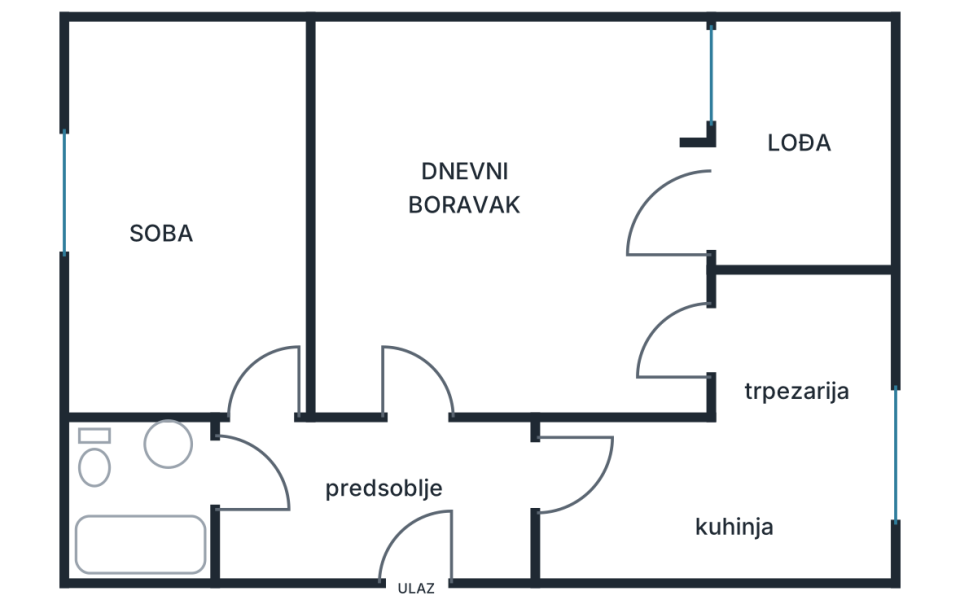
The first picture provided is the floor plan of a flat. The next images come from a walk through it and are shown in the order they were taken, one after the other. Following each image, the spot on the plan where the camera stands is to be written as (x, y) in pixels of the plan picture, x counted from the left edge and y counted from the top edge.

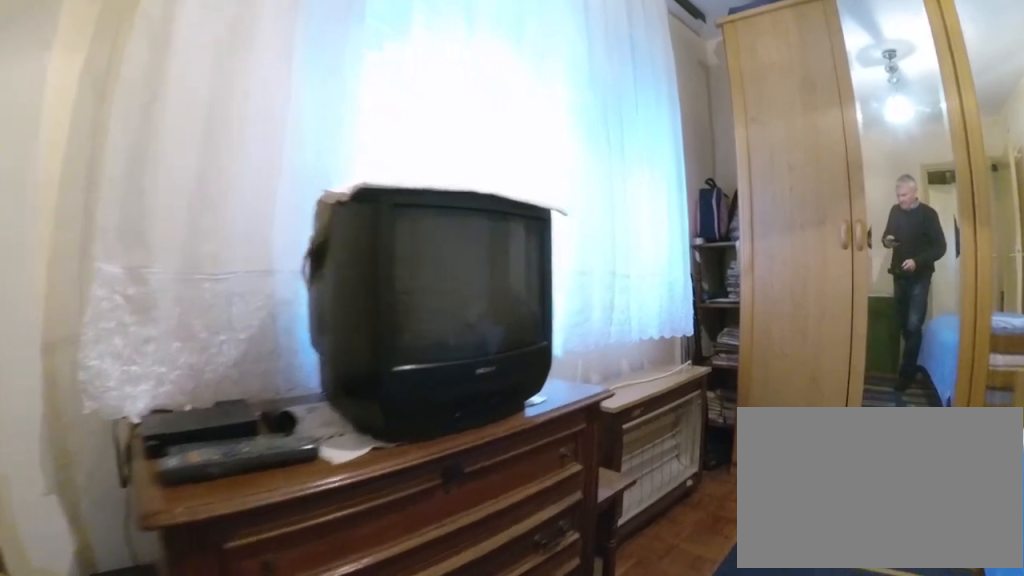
(145, 308)
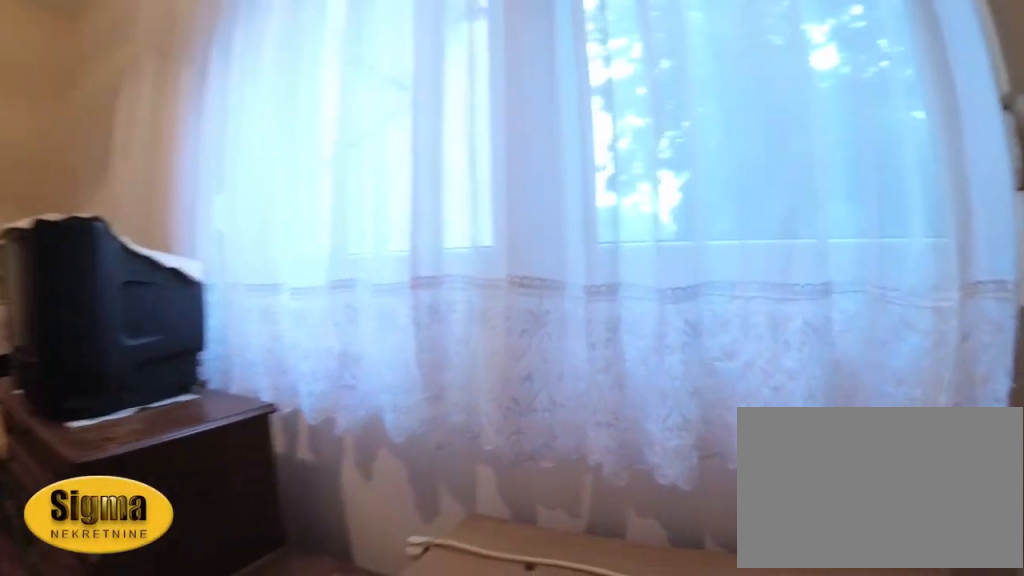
(150, 171)
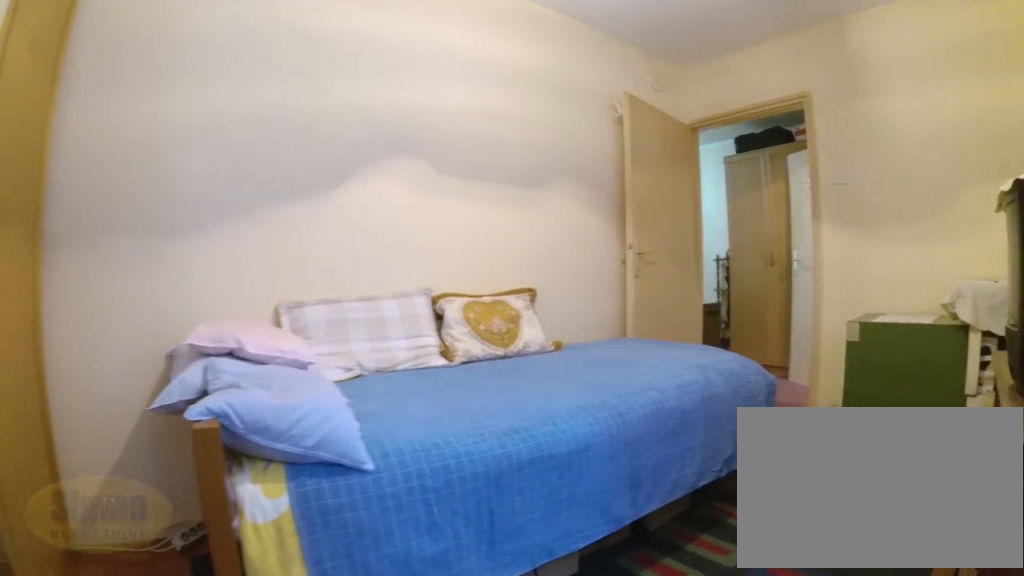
(123, 139)
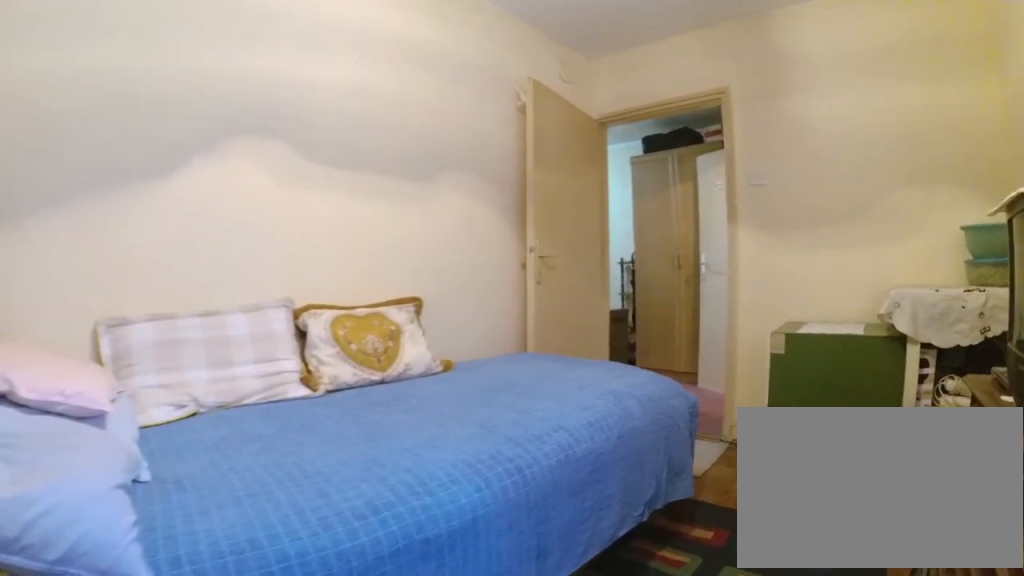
(138, 156)
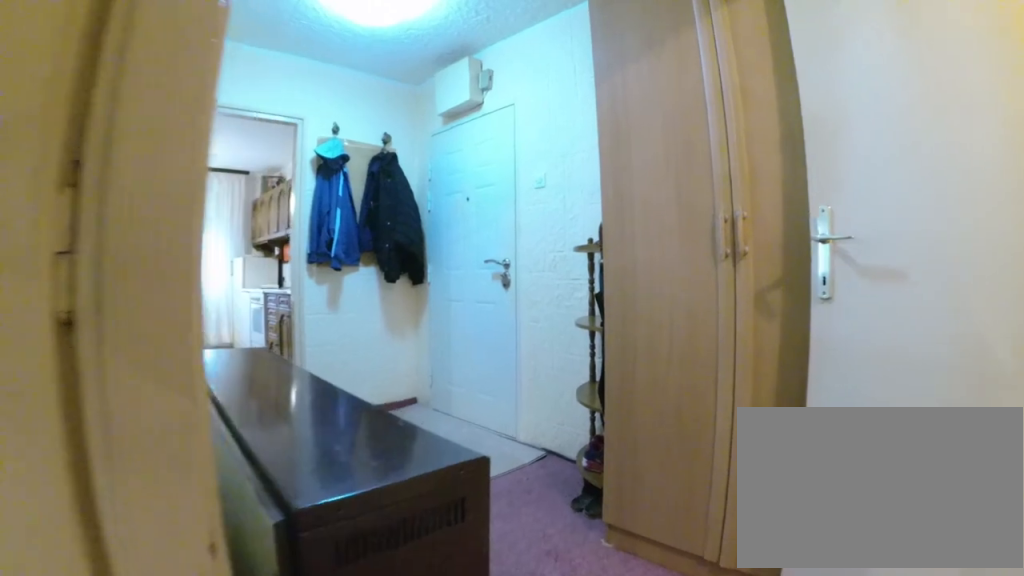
(257, 381)
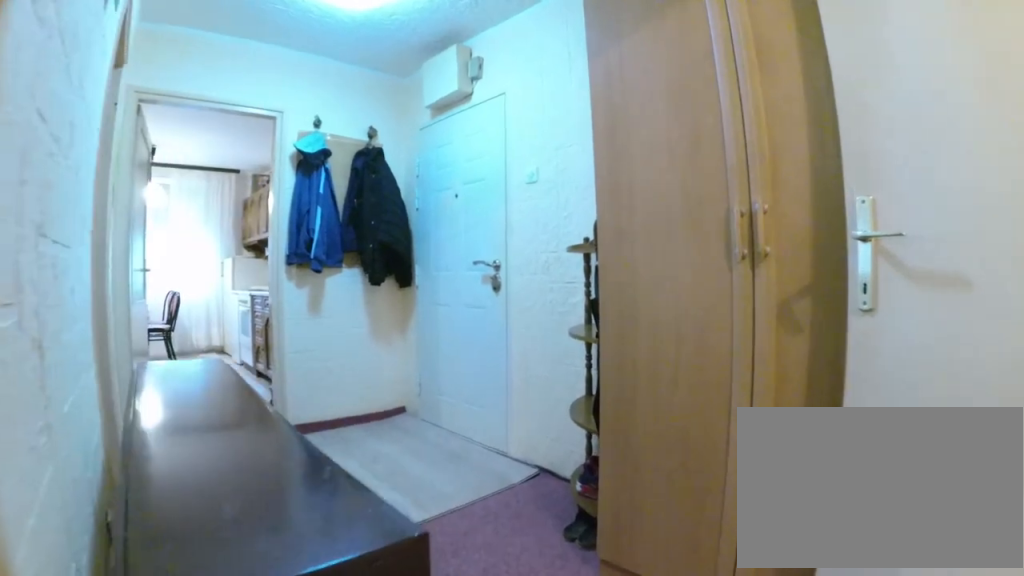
(263, 403)
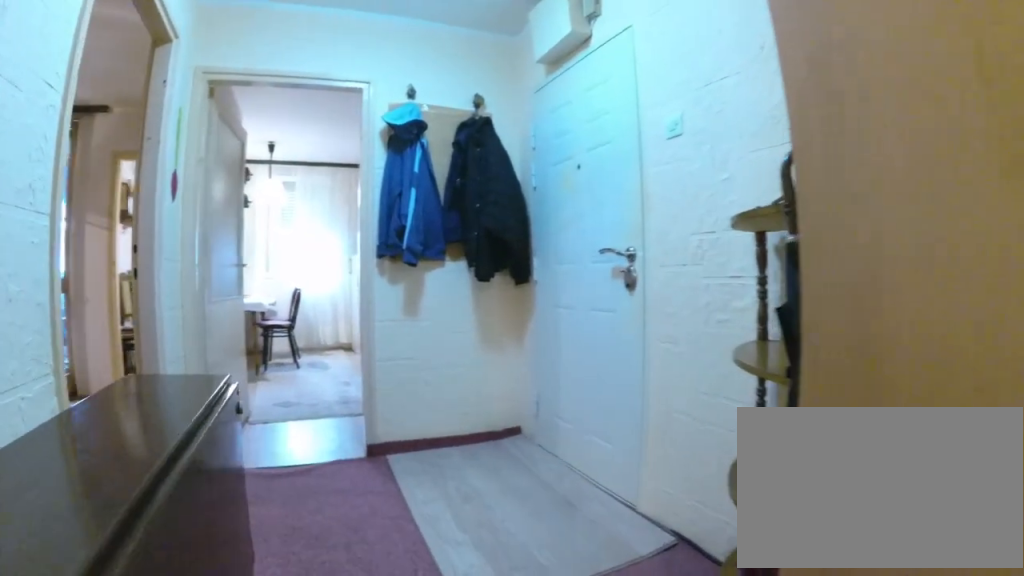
(290, 463)
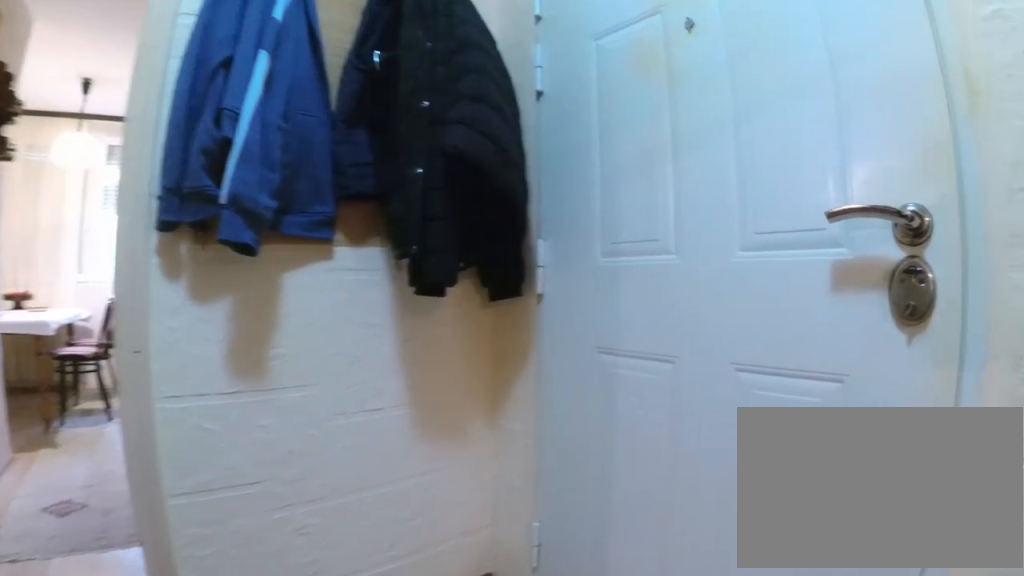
(366, 488)
